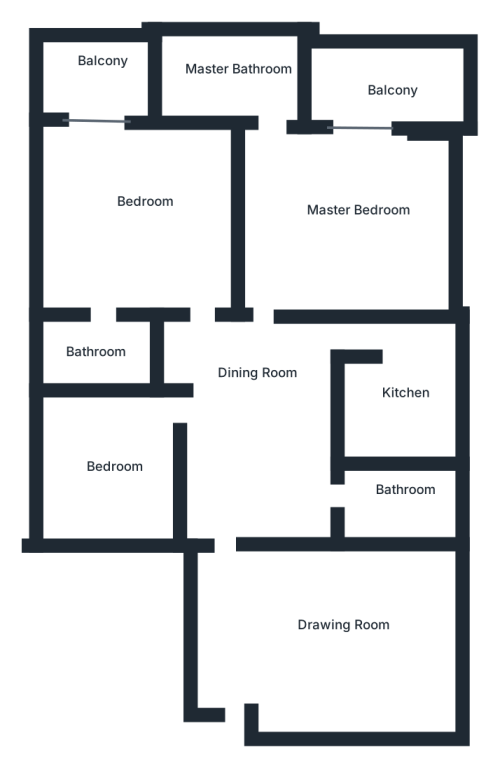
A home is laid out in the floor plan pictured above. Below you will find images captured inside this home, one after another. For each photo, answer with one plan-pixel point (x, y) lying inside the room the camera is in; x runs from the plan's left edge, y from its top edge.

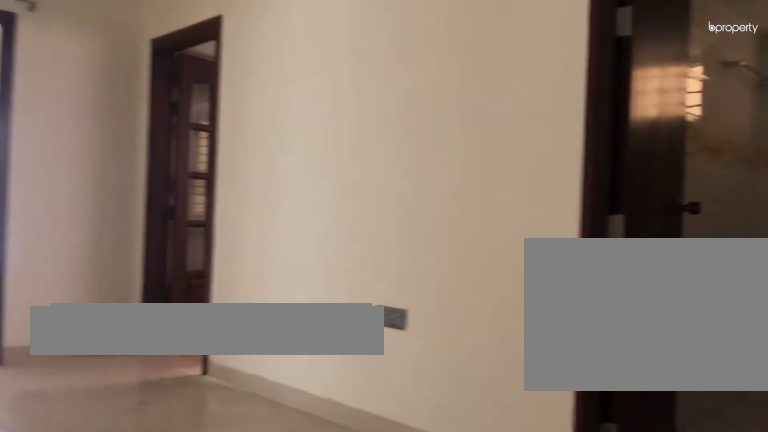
(256, 487)
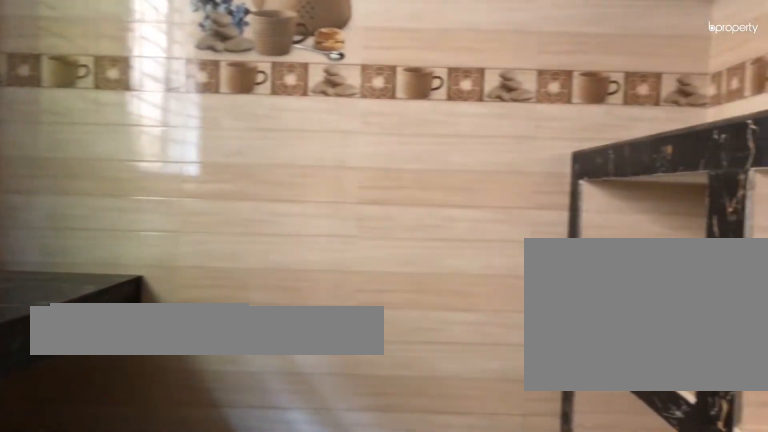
(404, 411)
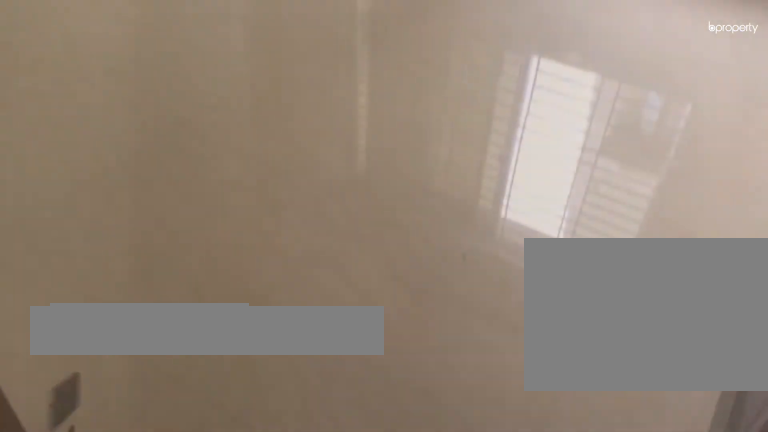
(102, 464)
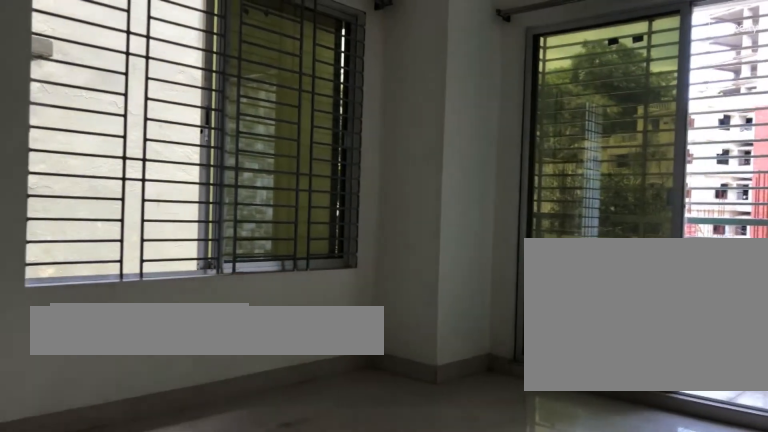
(113, 220)
